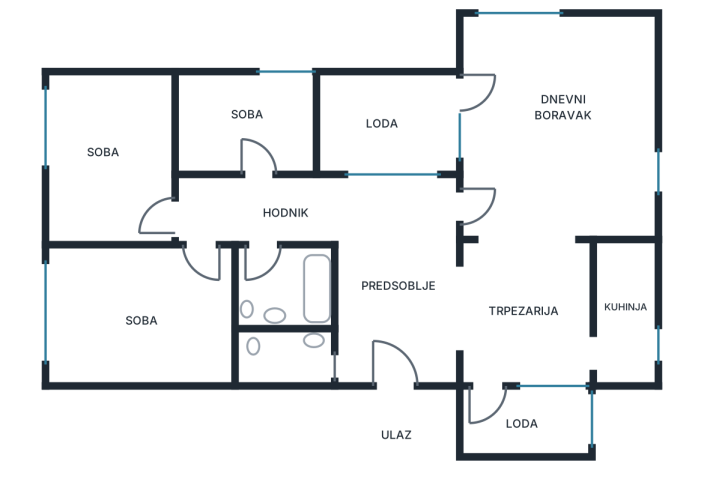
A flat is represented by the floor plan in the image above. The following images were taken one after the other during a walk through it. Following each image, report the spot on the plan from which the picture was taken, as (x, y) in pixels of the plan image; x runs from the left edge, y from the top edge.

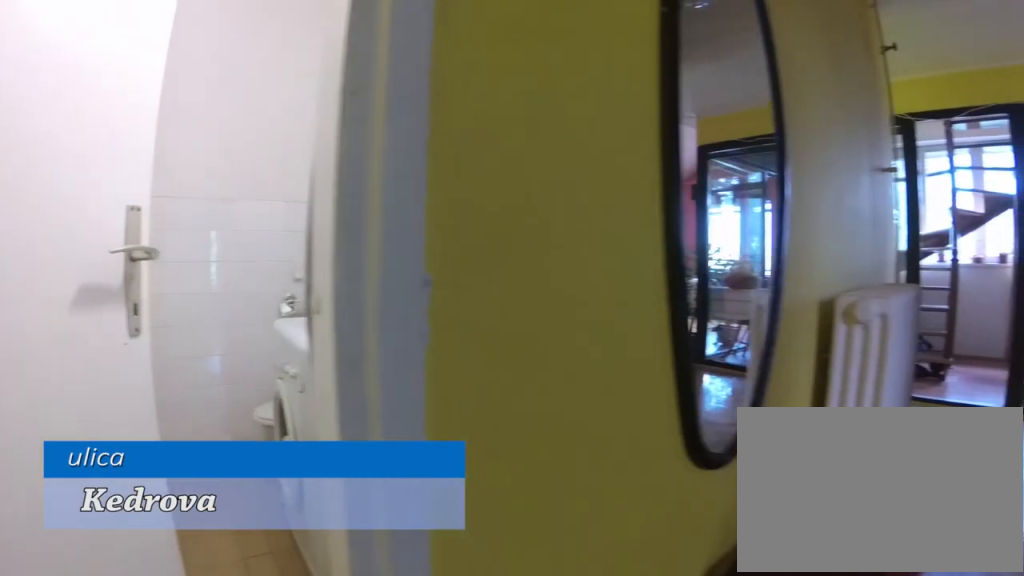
(368, 375)
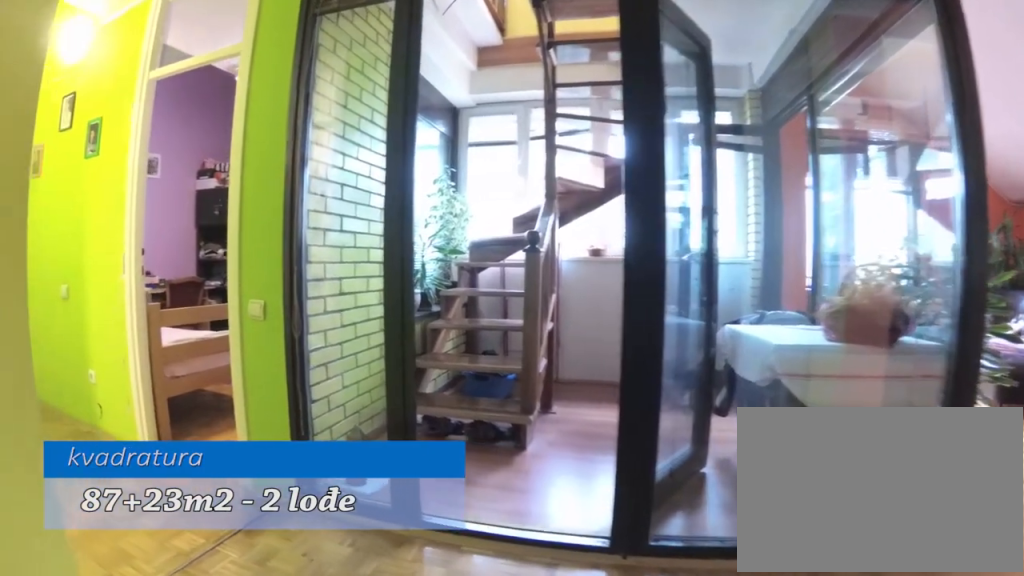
(396, 269)
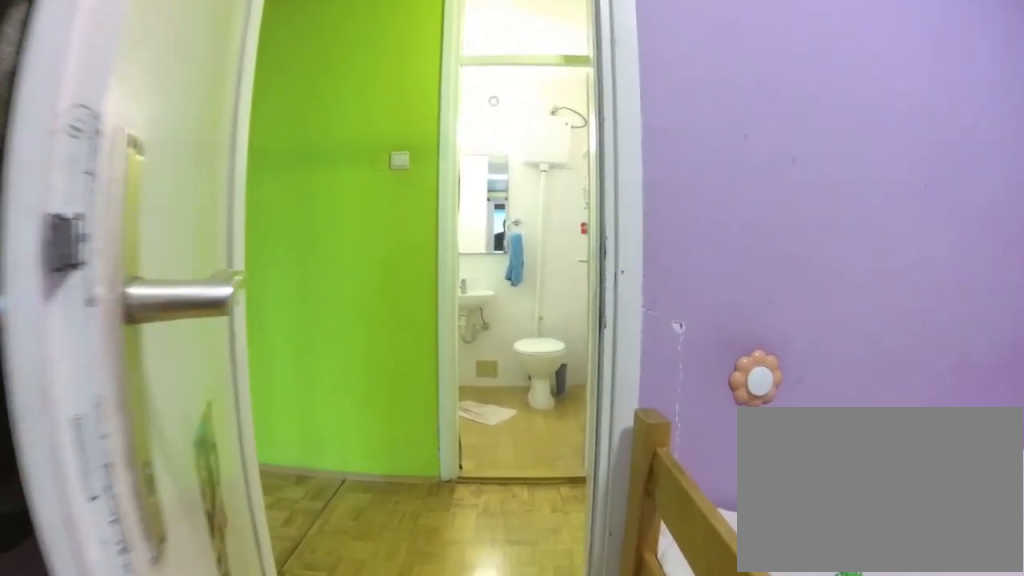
(275, 116)
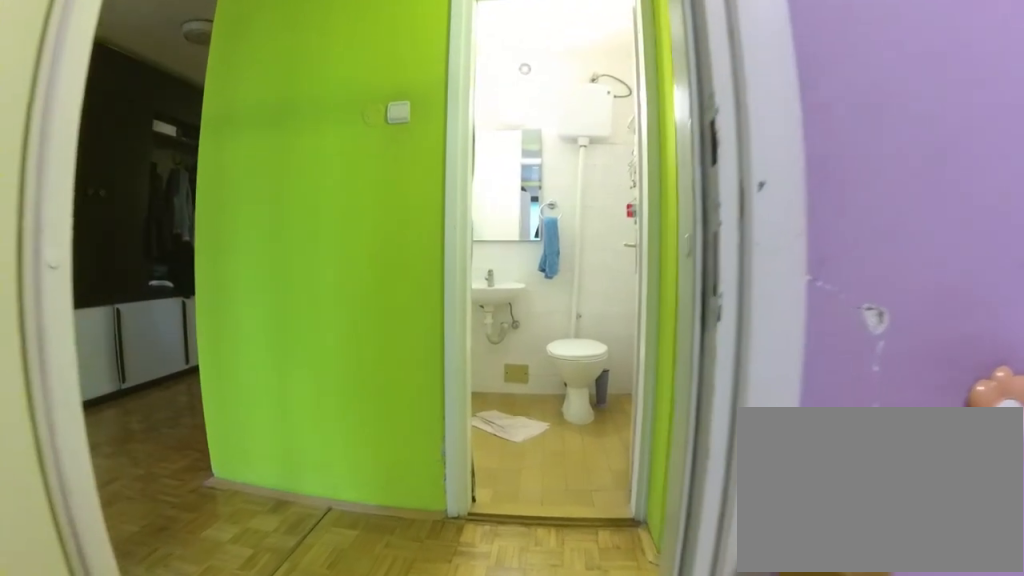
(274, 141)
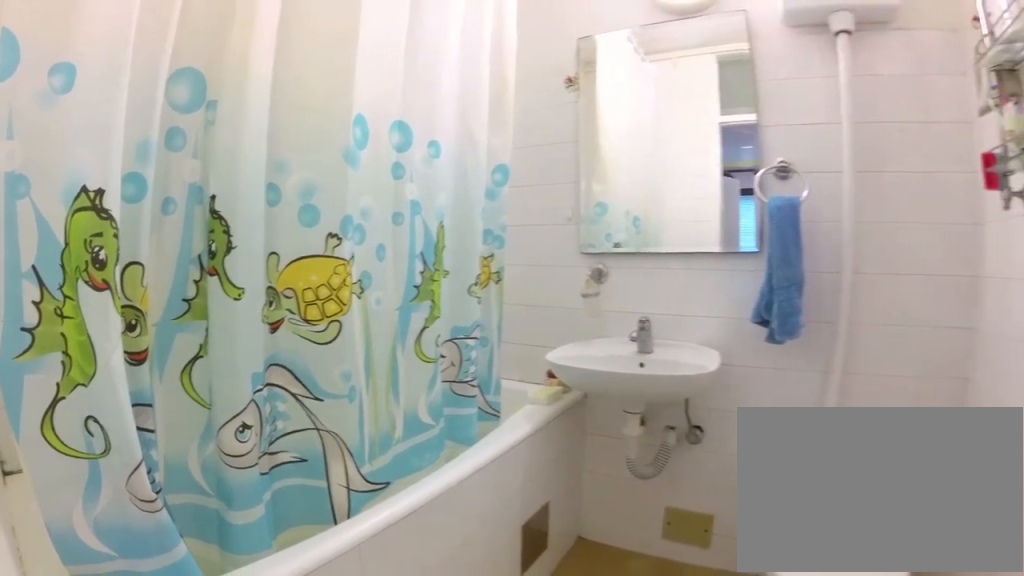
(263, 235)
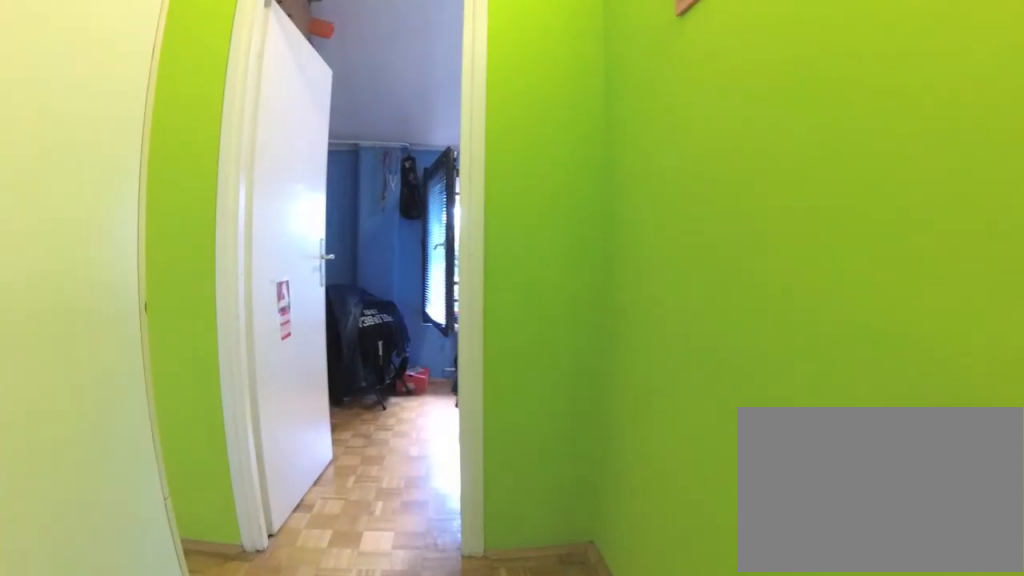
(263, 206)
